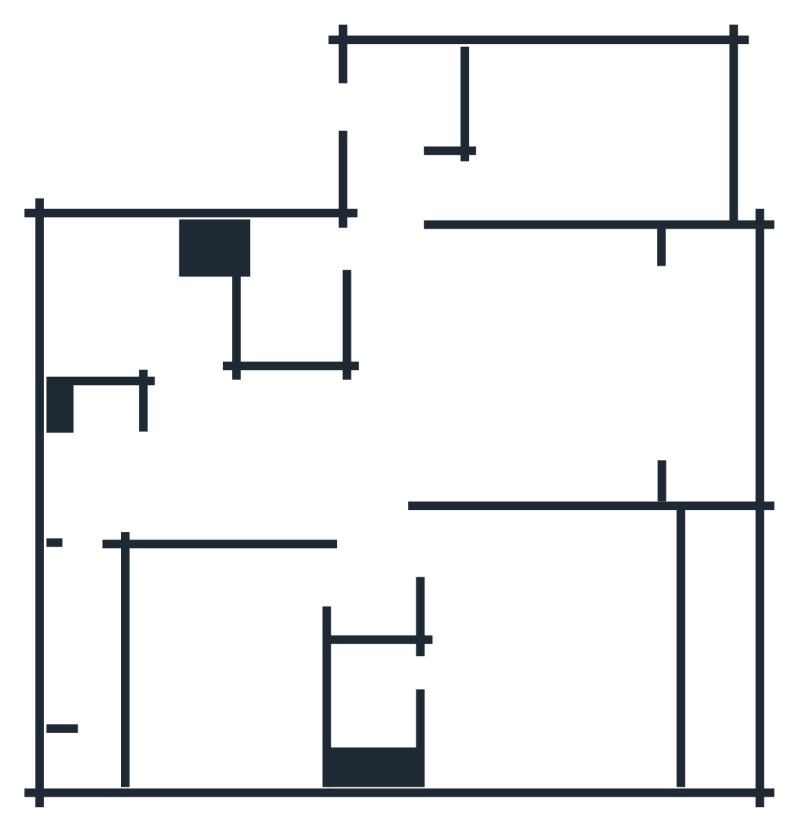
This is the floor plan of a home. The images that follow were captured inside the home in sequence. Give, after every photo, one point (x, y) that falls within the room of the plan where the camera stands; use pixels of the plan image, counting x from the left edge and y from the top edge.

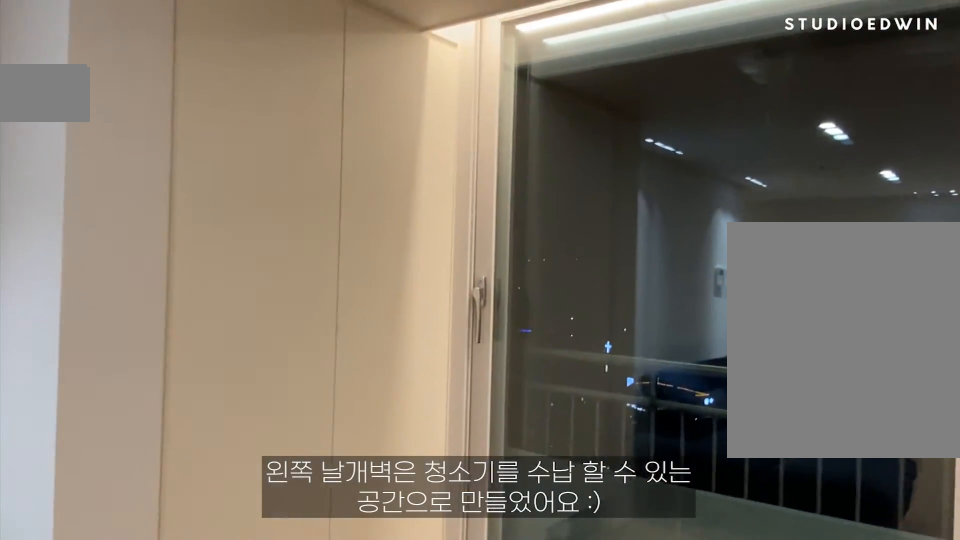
(558, 359)
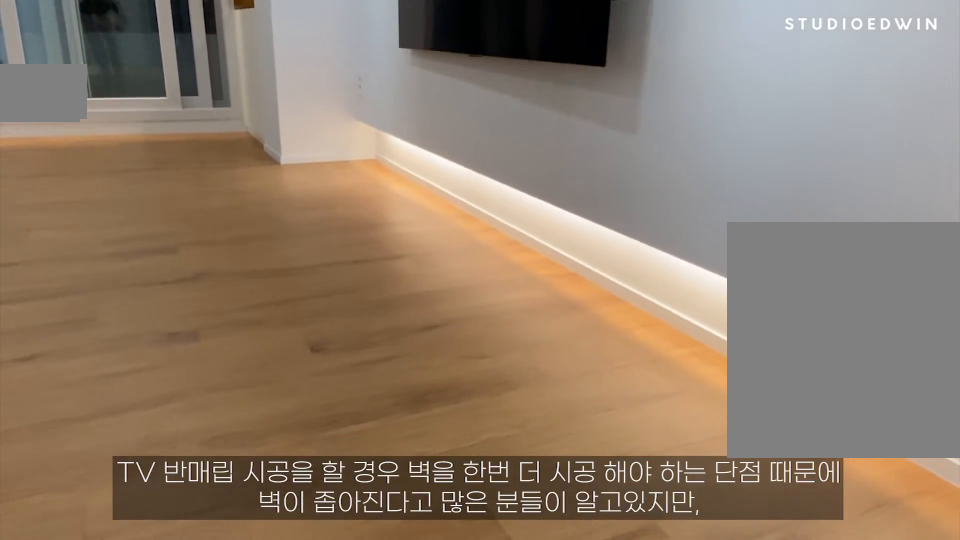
(558, 359)
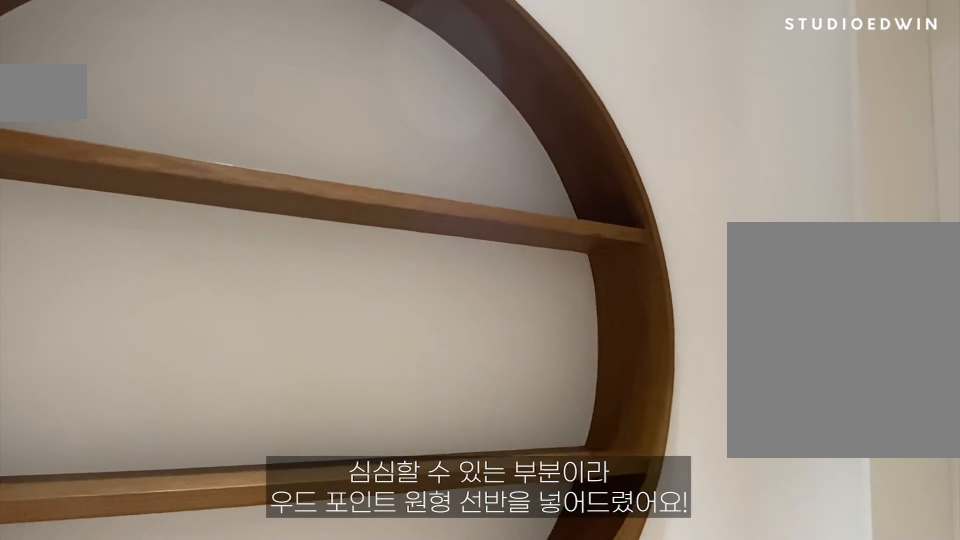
(376, 574)
